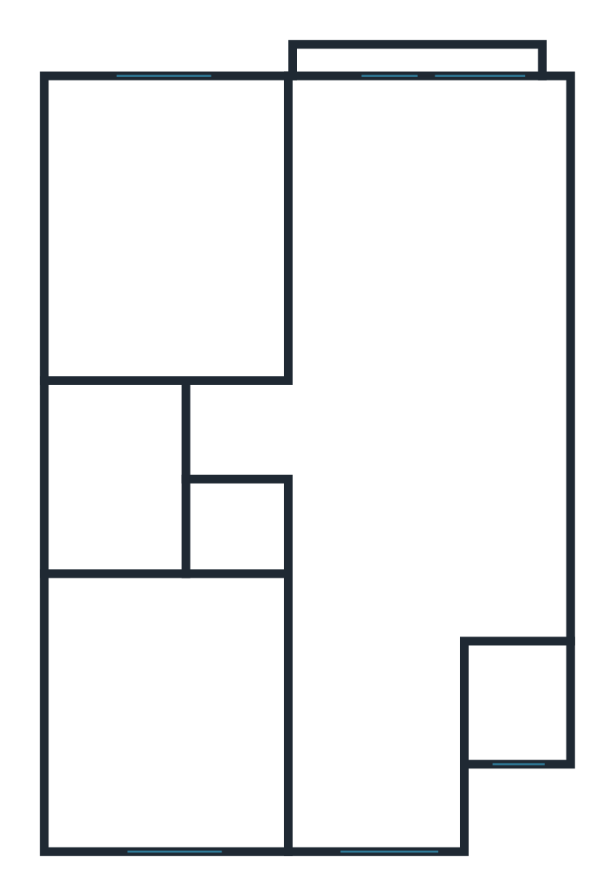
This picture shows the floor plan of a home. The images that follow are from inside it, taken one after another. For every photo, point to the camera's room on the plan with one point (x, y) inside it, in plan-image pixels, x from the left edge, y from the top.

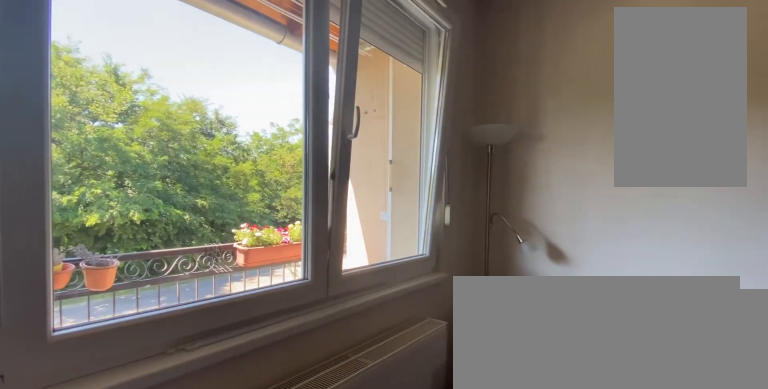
(398, 413)
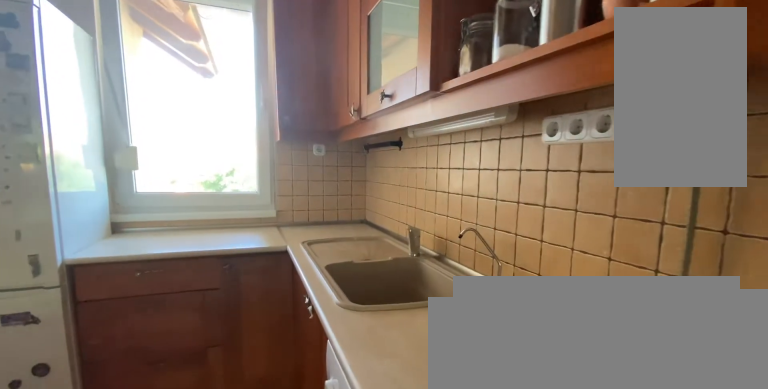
(370, 717)
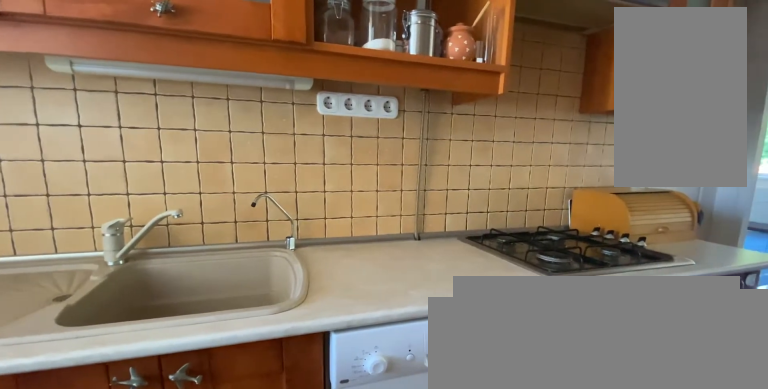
(370, 717)
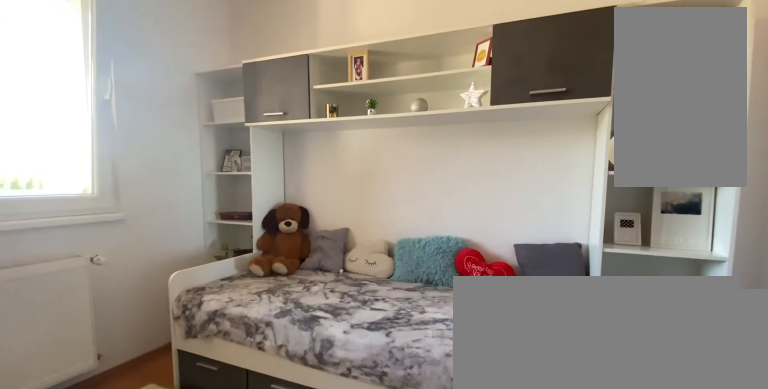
(186, 717)
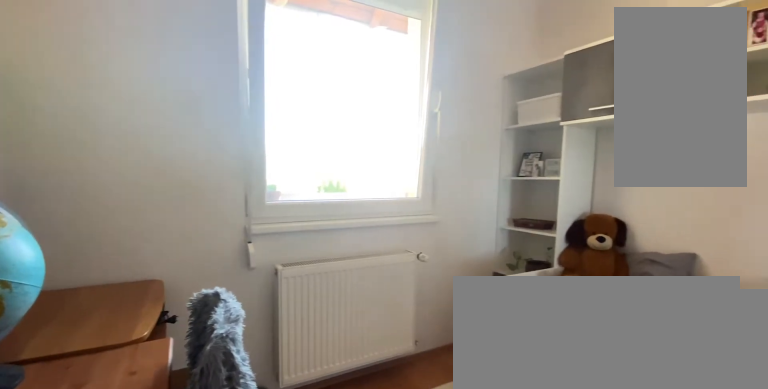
(186, 717)
